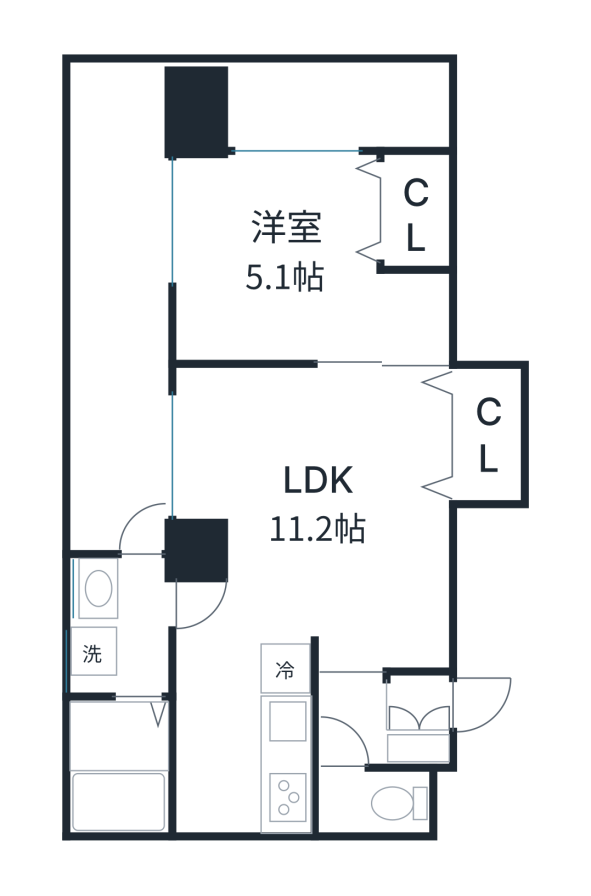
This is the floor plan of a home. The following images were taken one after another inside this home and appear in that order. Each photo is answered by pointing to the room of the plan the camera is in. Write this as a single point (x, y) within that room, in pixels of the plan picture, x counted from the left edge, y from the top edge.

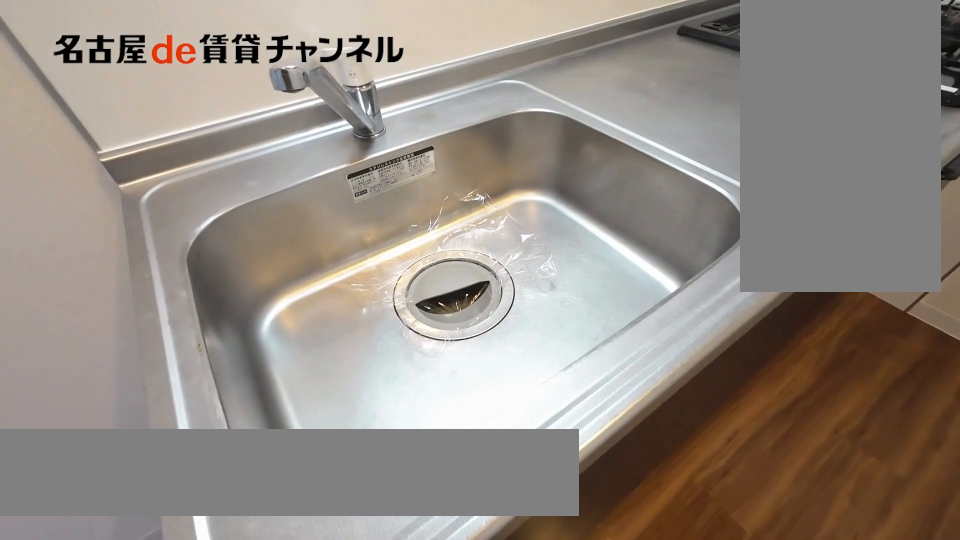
(288, 733)
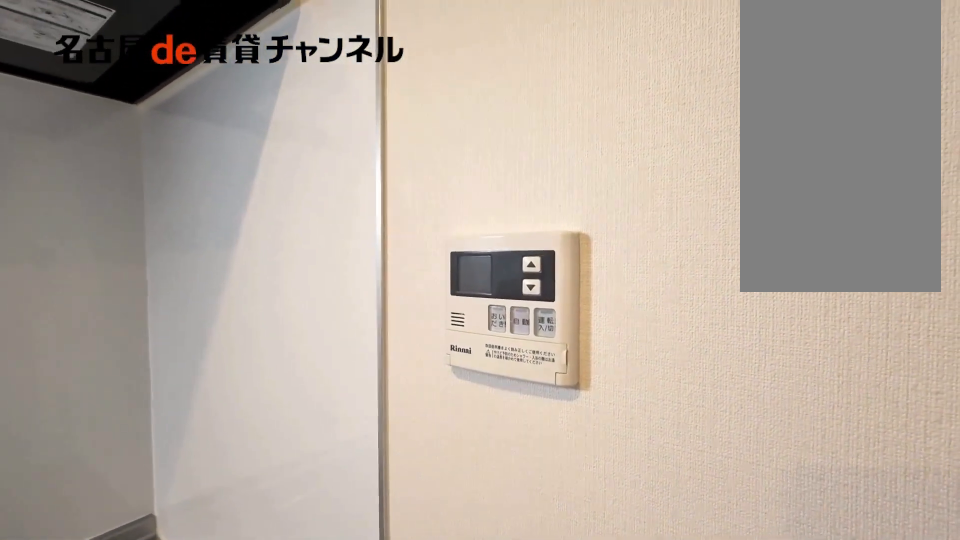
(288, 733)
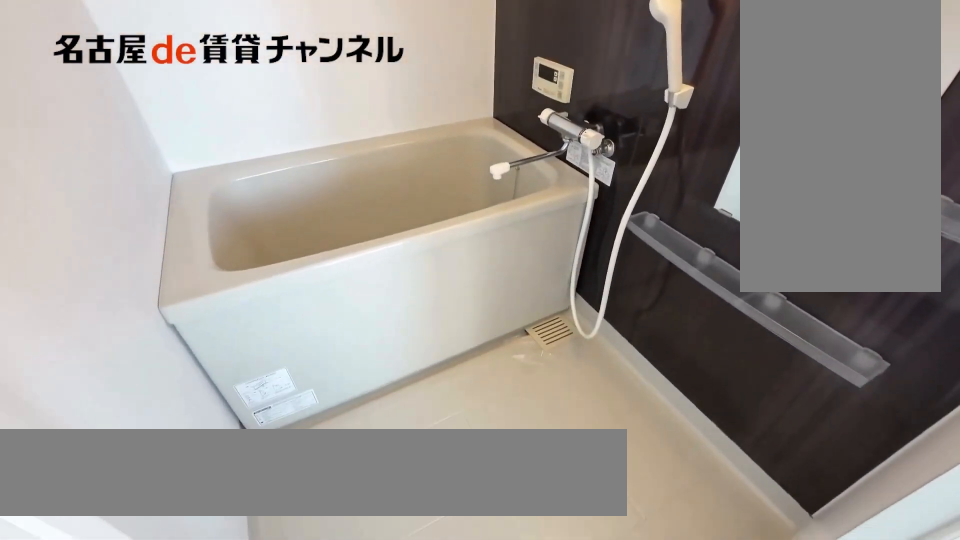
(123, 763)
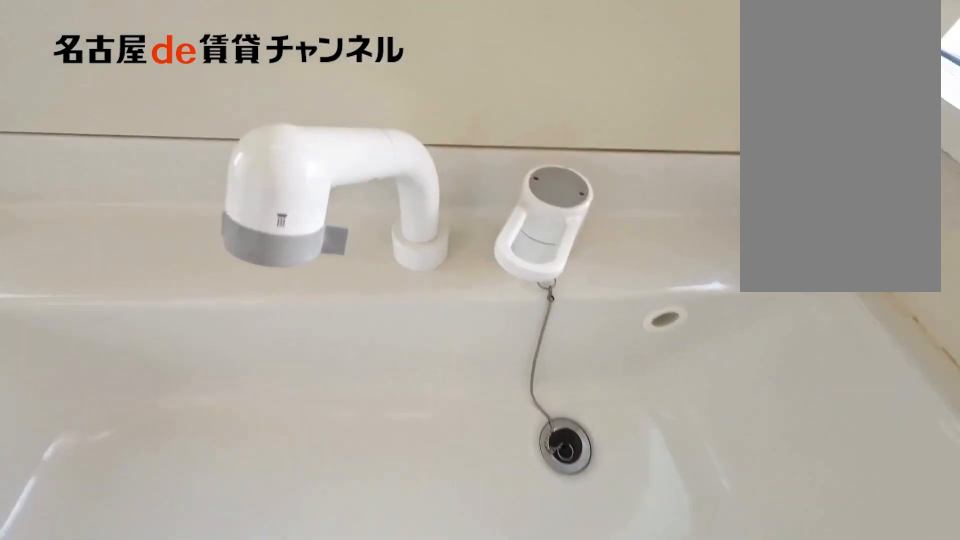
(123, 624)
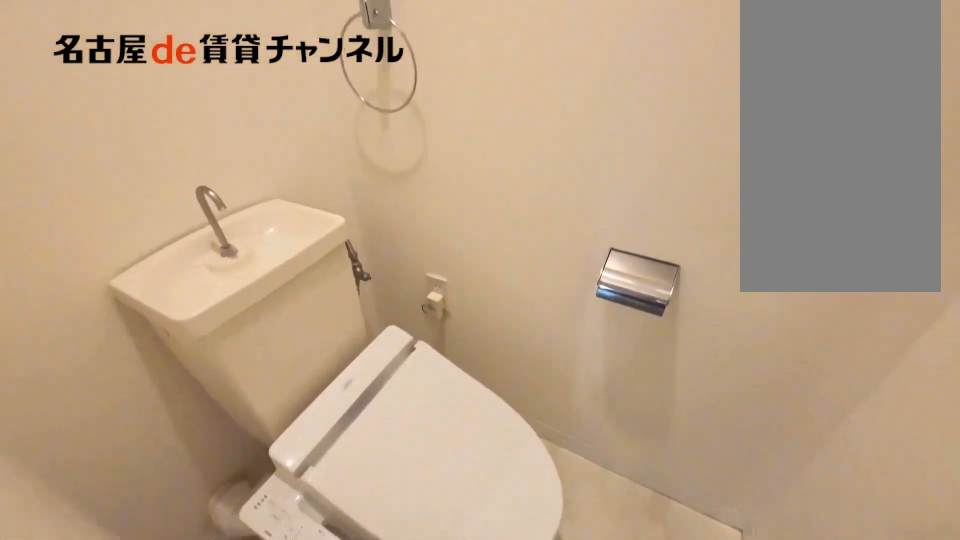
(377, 798)
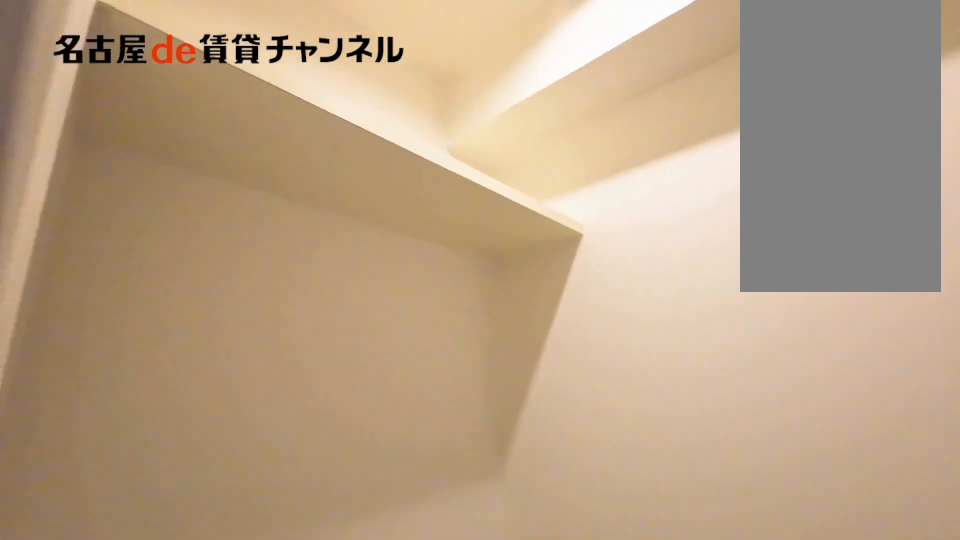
(377, 798)
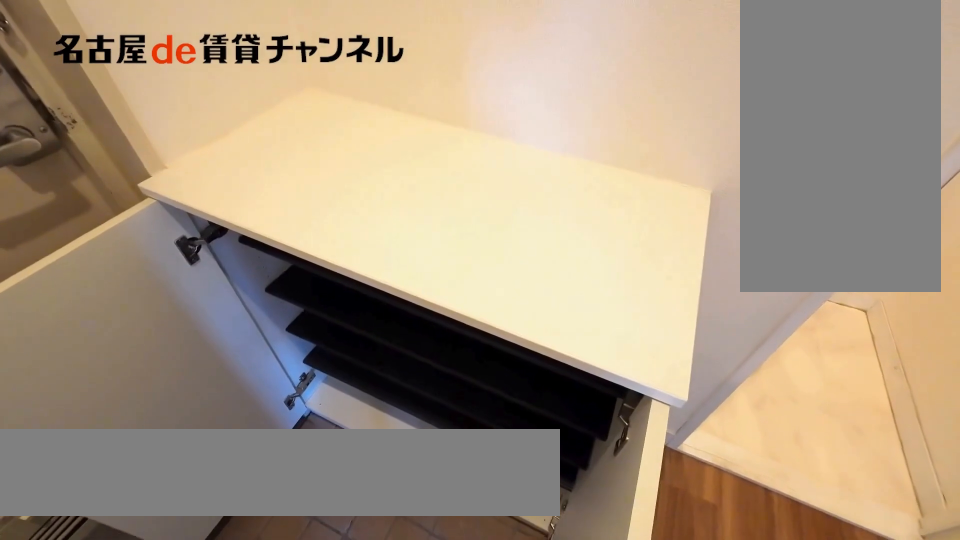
(422, 751)
